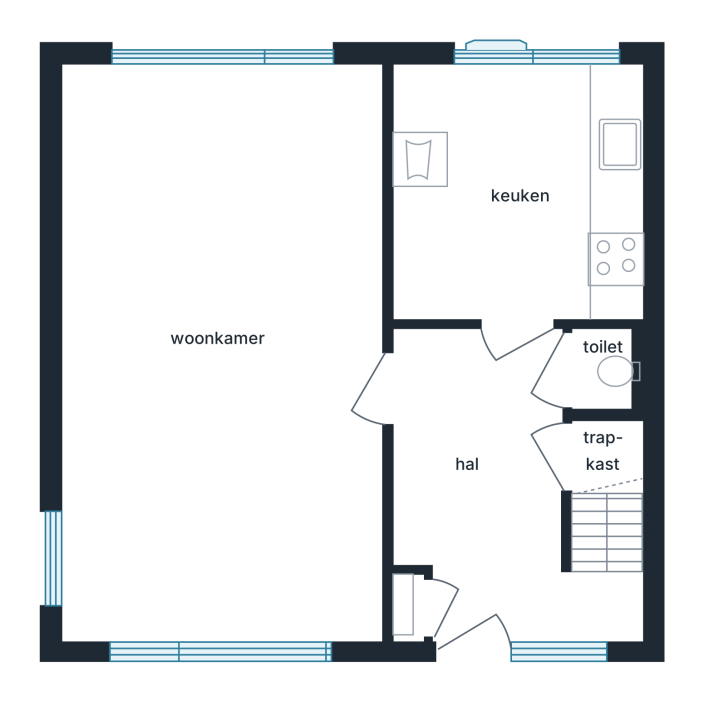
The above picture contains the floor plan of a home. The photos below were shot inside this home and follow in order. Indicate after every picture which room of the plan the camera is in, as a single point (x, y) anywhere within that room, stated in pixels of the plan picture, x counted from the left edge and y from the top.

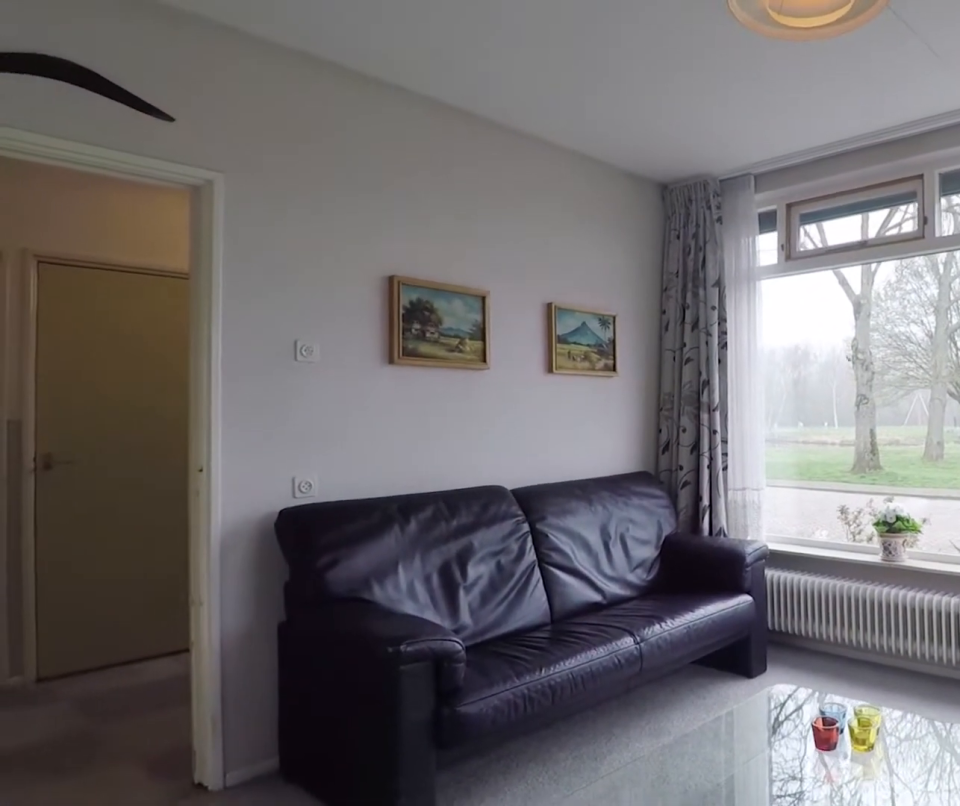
(152, 302)
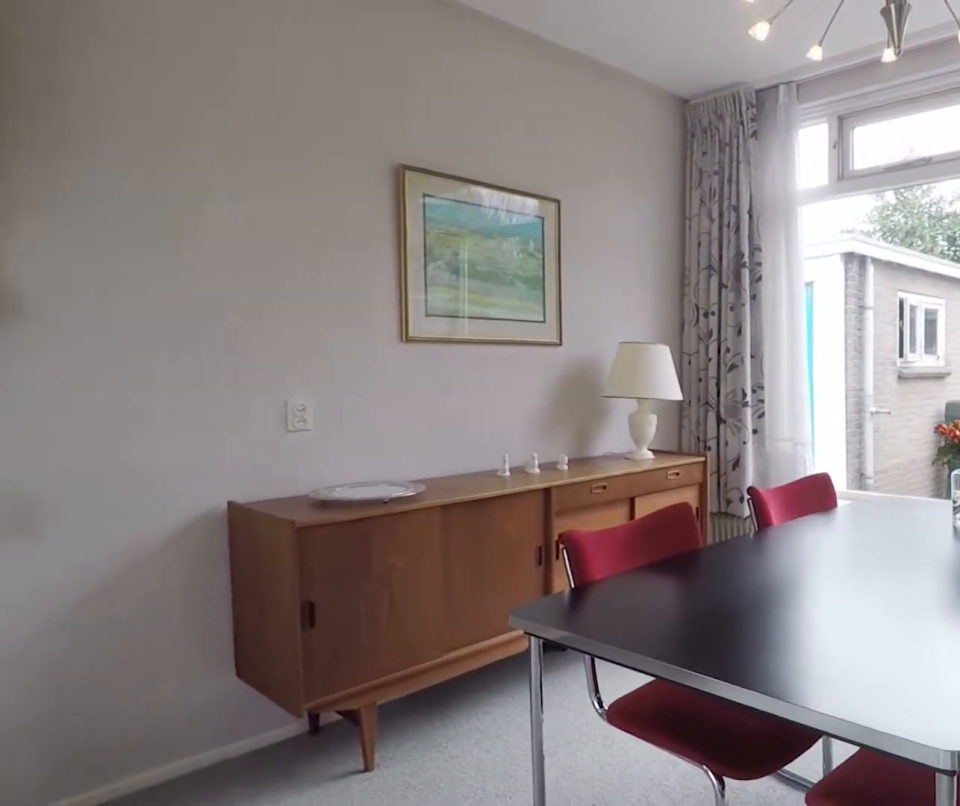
(152, 302)
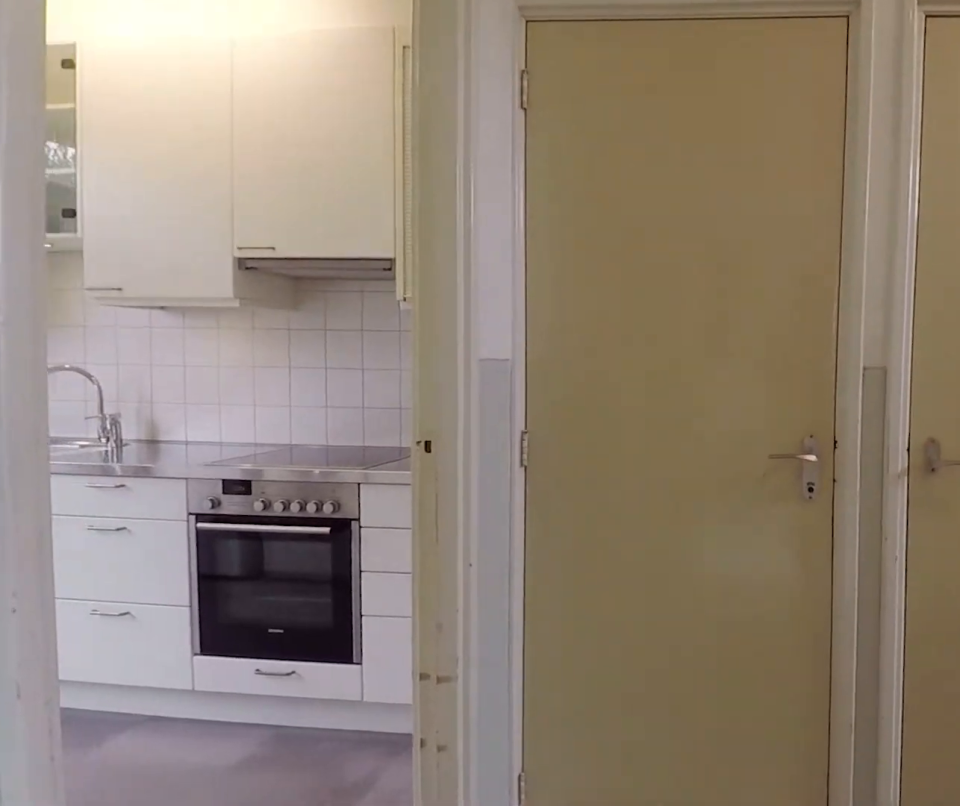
(494, 492)
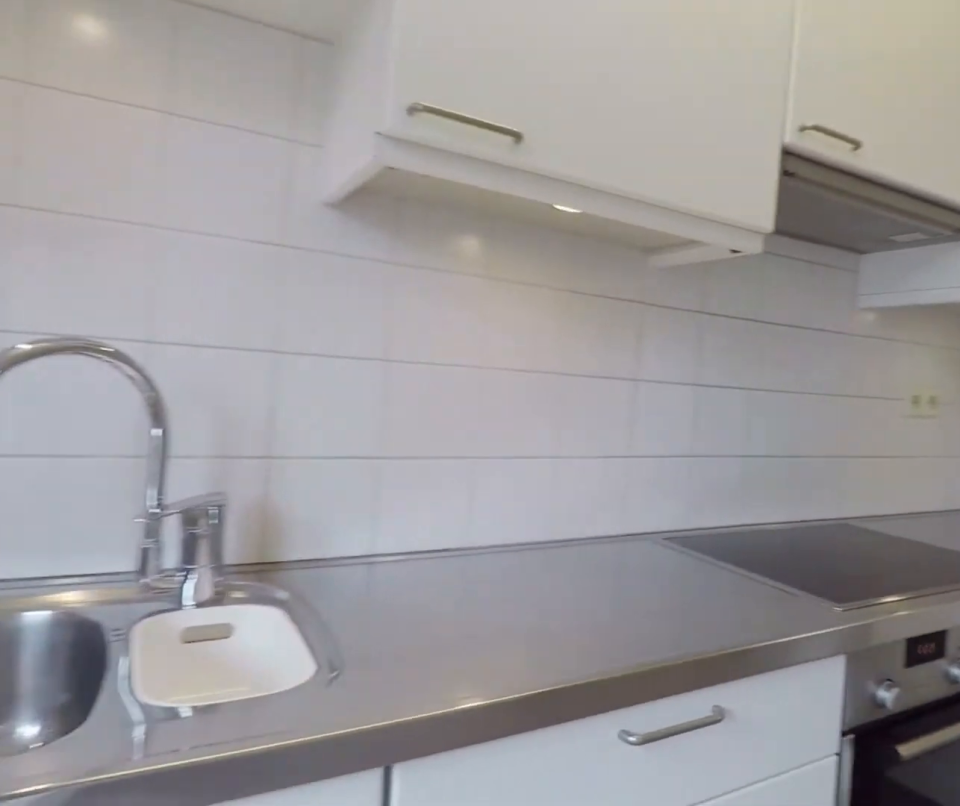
(520, 189)
